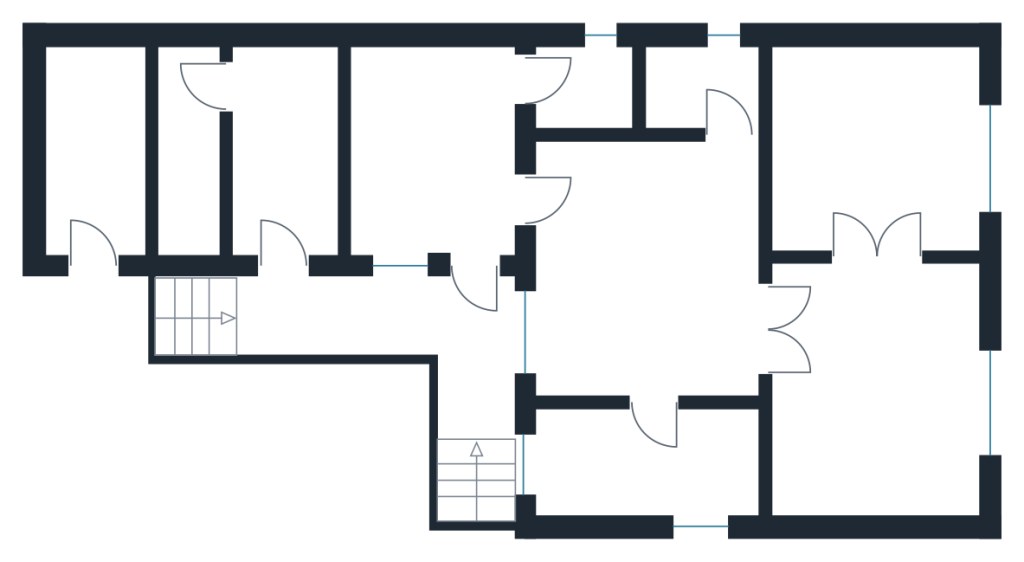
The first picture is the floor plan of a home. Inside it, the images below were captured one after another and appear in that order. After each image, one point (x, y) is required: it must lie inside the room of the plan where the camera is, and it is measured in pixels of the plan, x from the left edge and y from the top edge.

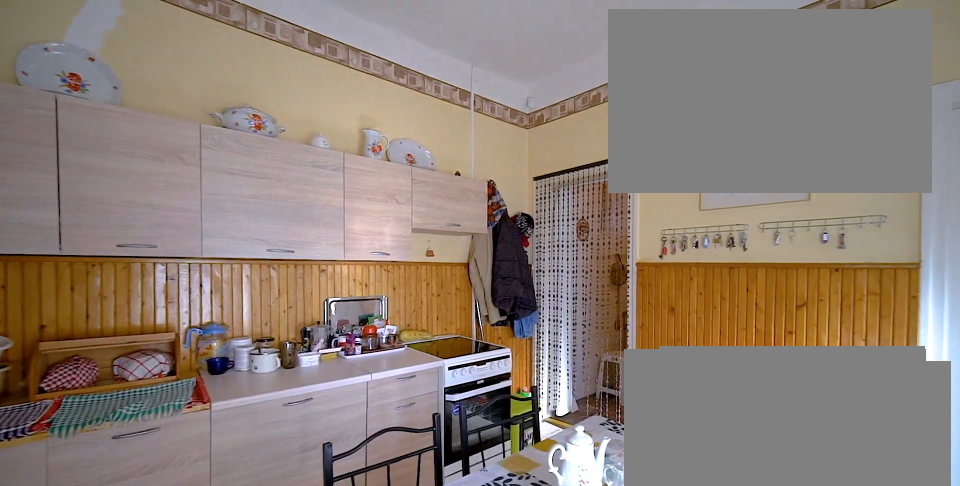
(436, 156)
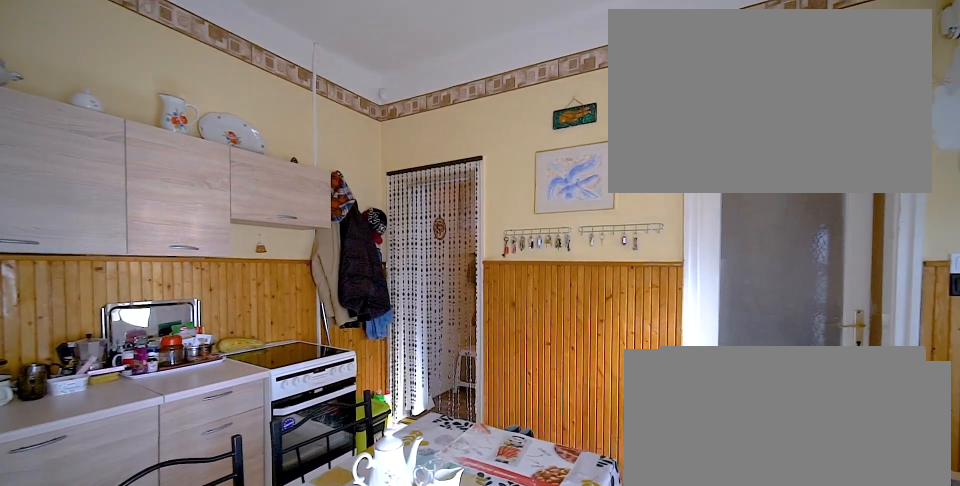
(436, 156)
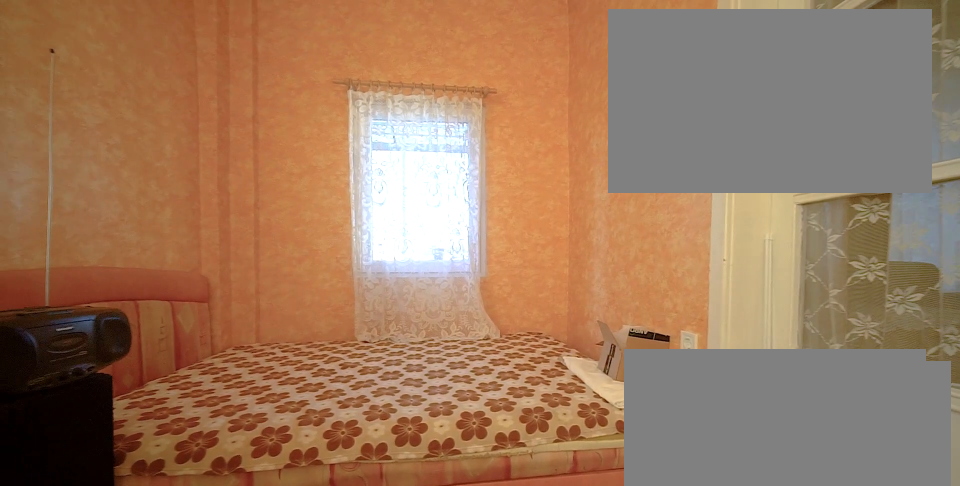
(651, 471)
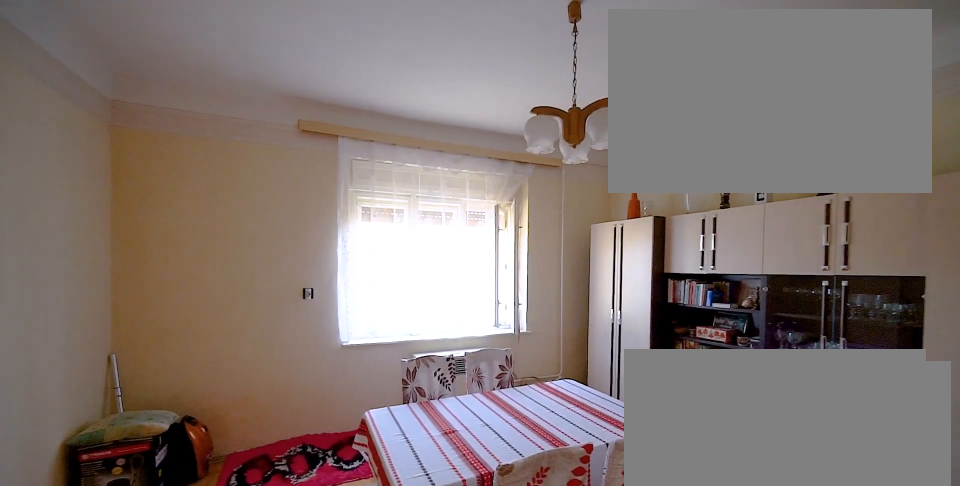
(878, 396)
